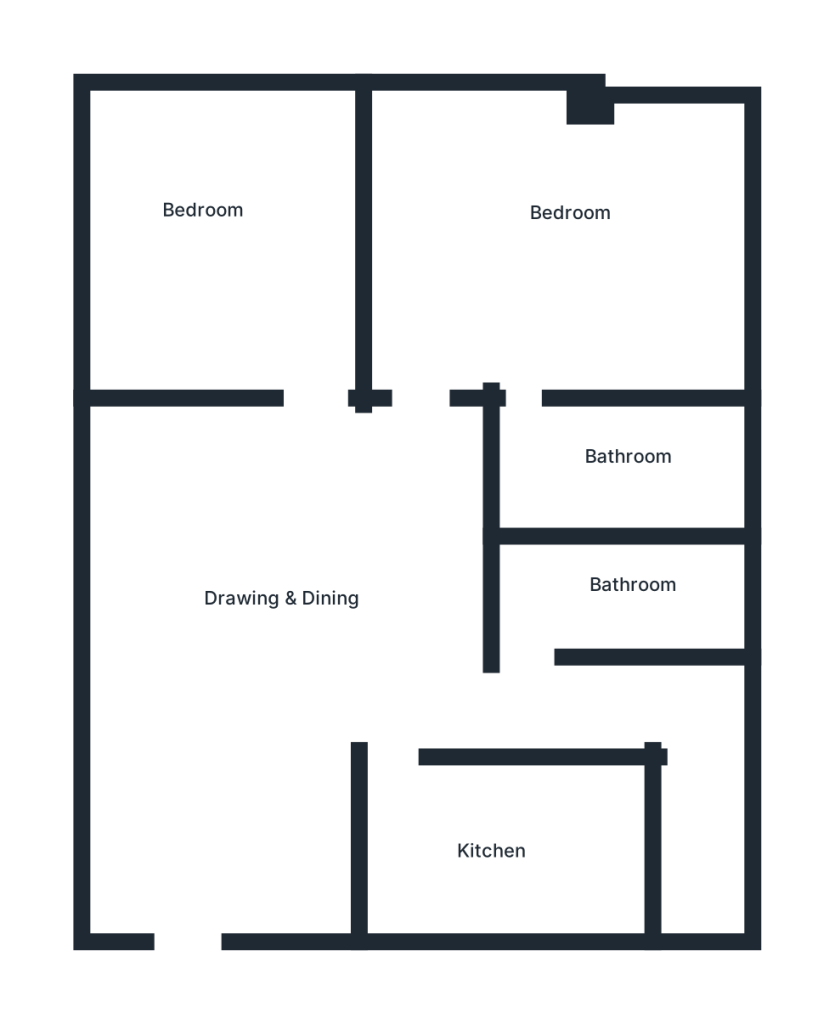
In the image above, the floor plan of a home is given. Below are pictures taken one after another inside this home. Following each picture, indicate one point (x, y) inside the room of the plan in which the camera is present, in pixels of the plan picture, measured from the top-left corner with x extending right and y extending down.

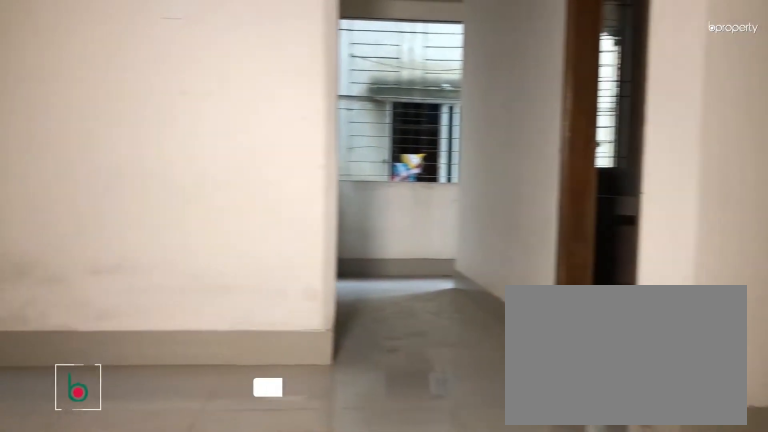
(291, 604)
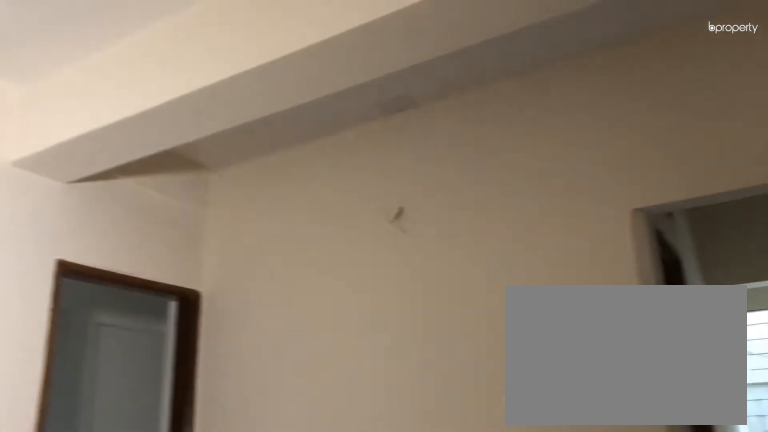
(291, 604)
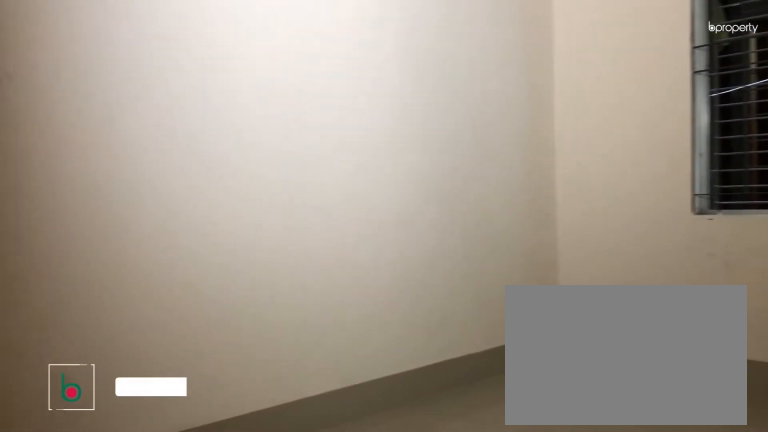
(229, 249)
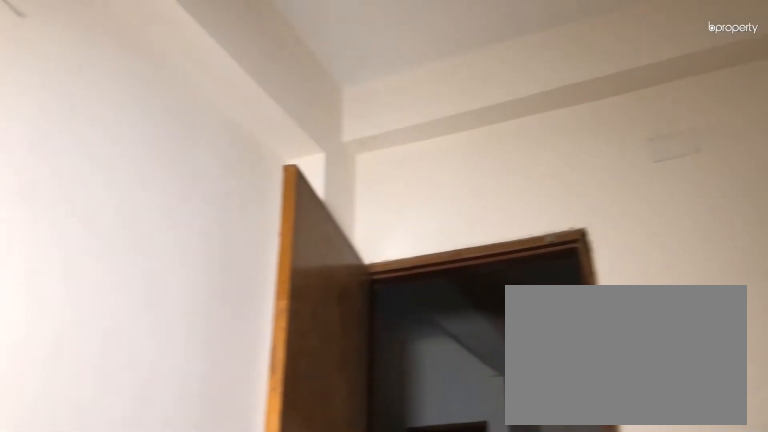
(229, 249)
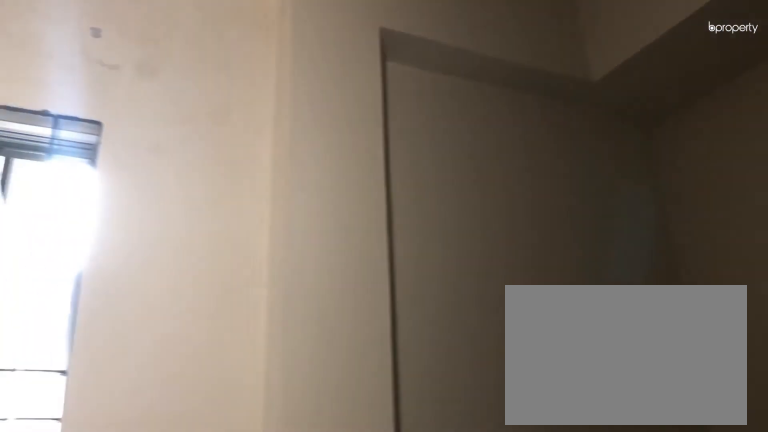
(544, 263)
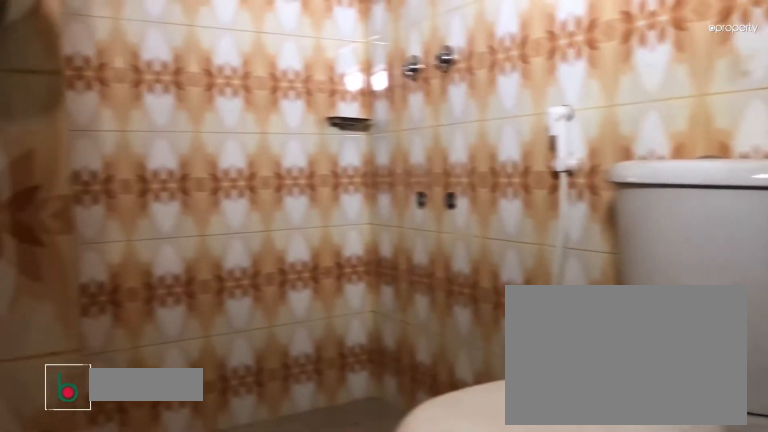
(621, 459)
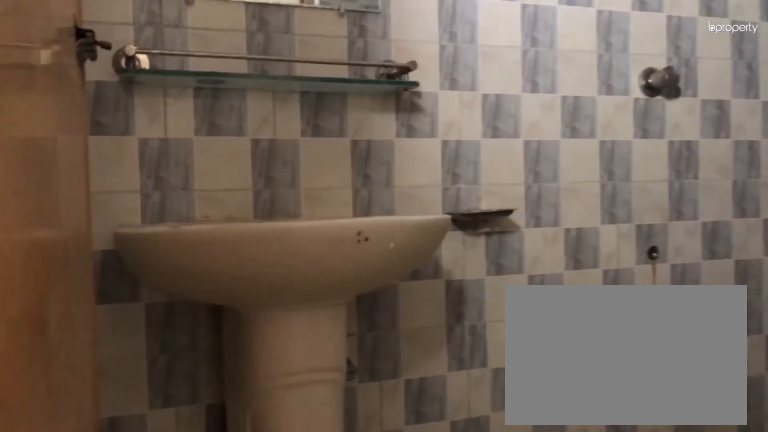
(585, 601)
